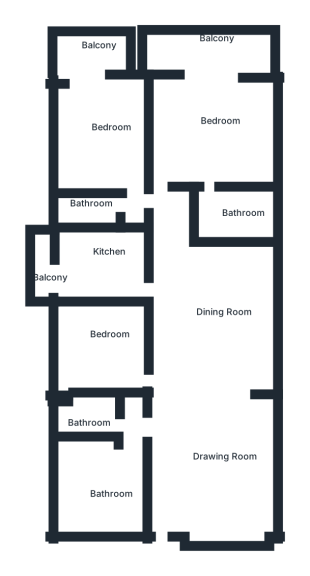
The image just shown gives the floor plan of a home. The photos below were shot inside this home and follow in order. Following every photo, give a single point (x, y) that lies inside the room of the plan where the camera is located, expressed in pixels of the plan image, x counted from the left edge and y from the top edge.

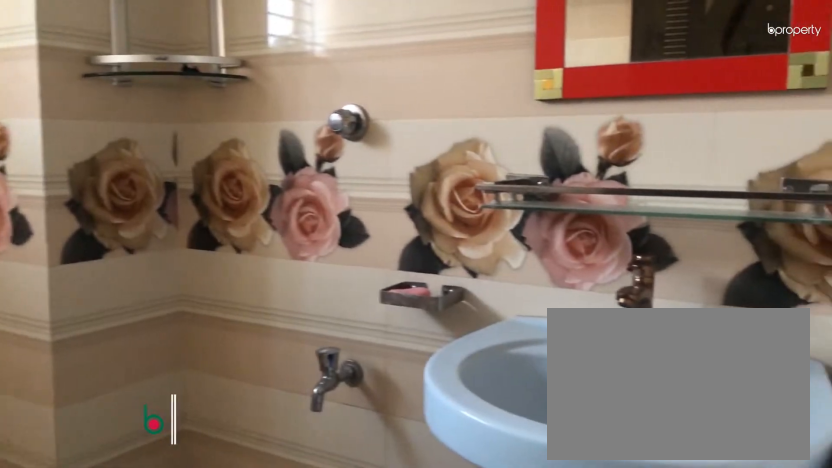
(90, 420)
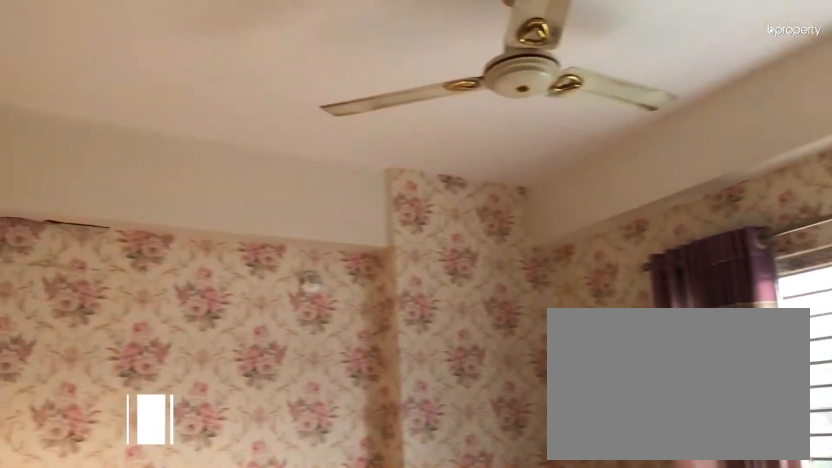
(105, 489)
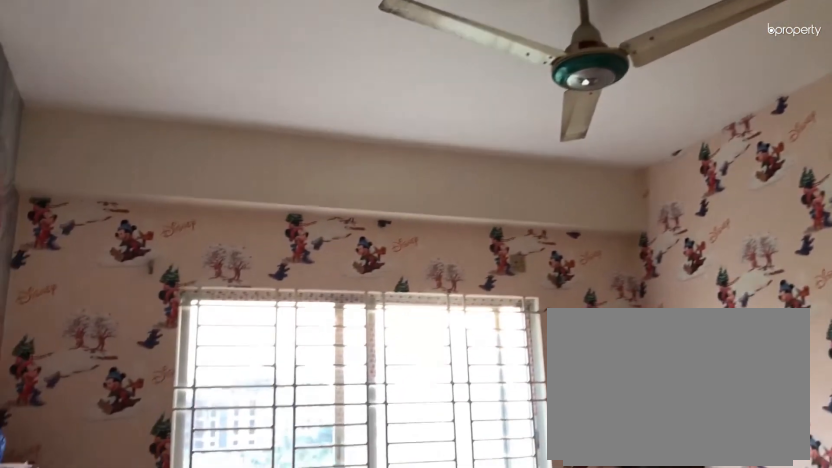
(104, 347)
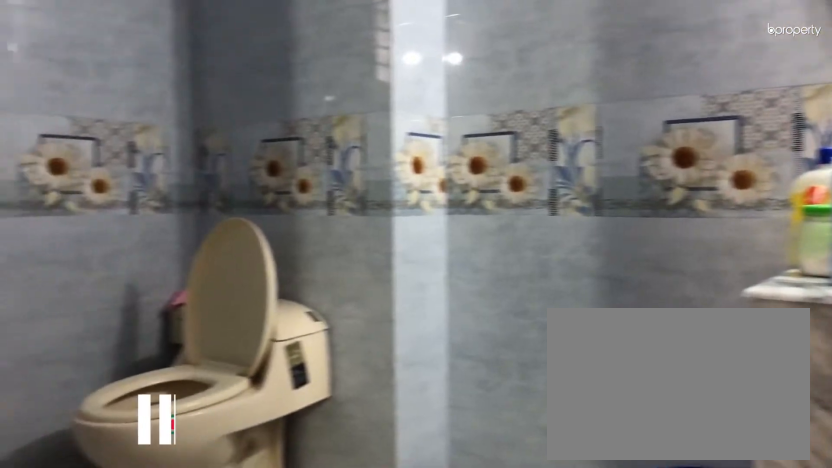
(228, 216)
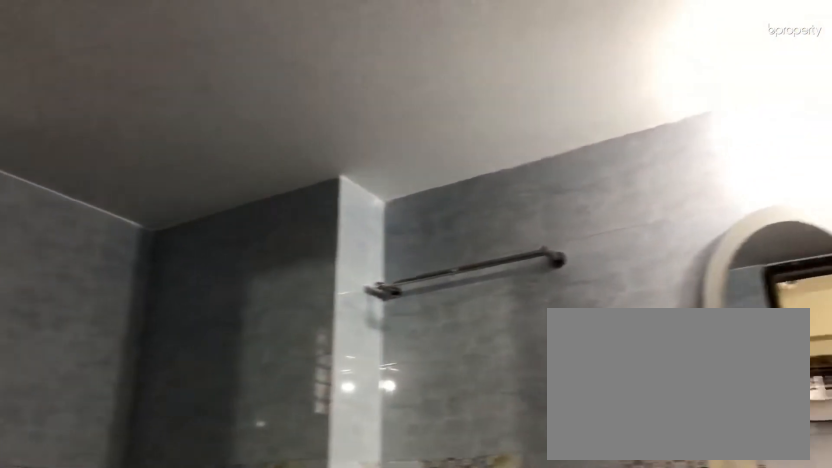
(228, 216)
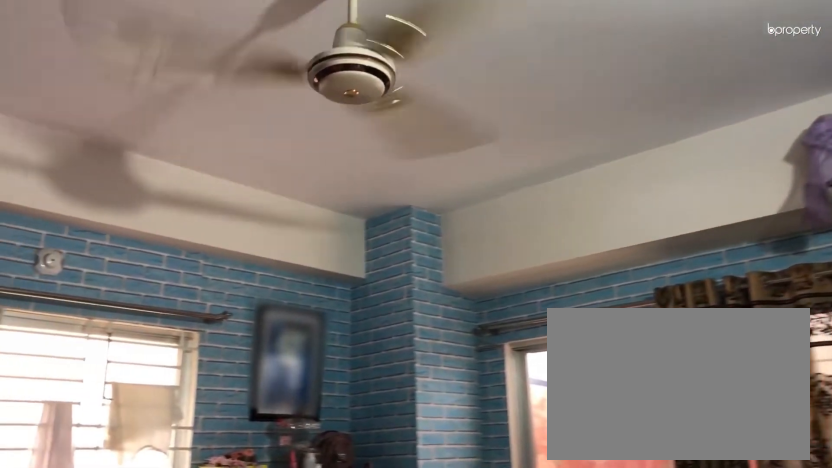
(101, 135)
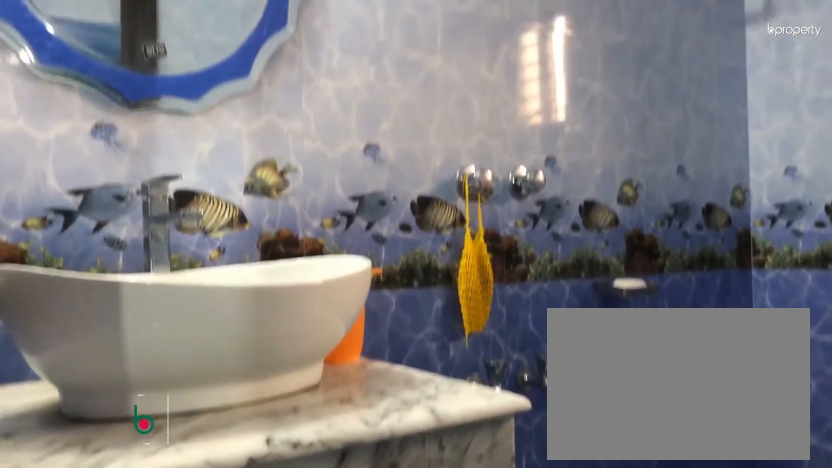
(82, 207)
